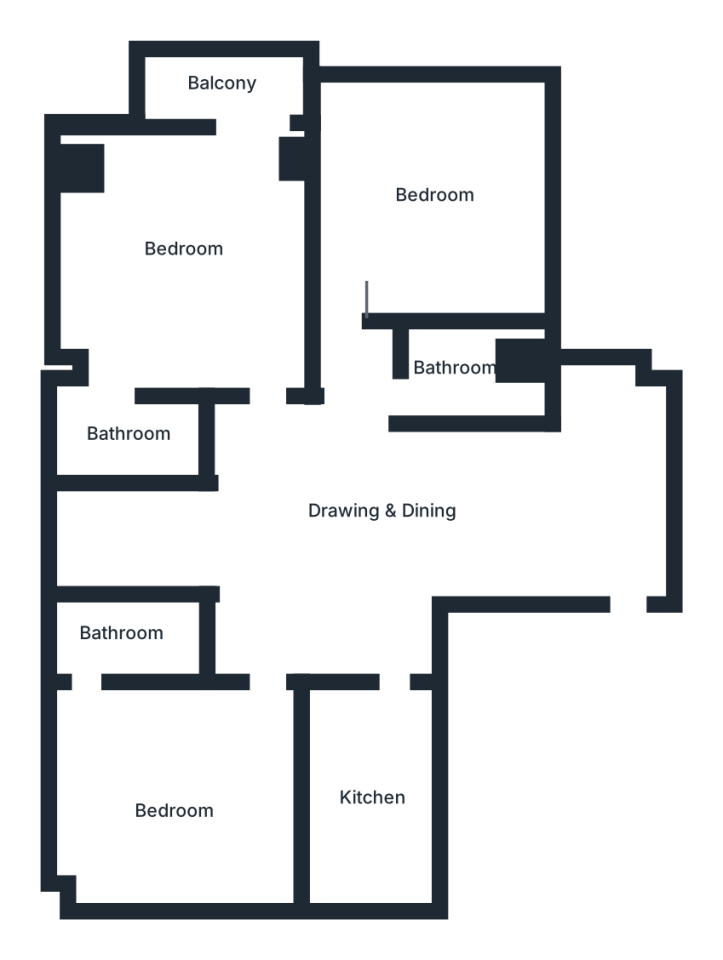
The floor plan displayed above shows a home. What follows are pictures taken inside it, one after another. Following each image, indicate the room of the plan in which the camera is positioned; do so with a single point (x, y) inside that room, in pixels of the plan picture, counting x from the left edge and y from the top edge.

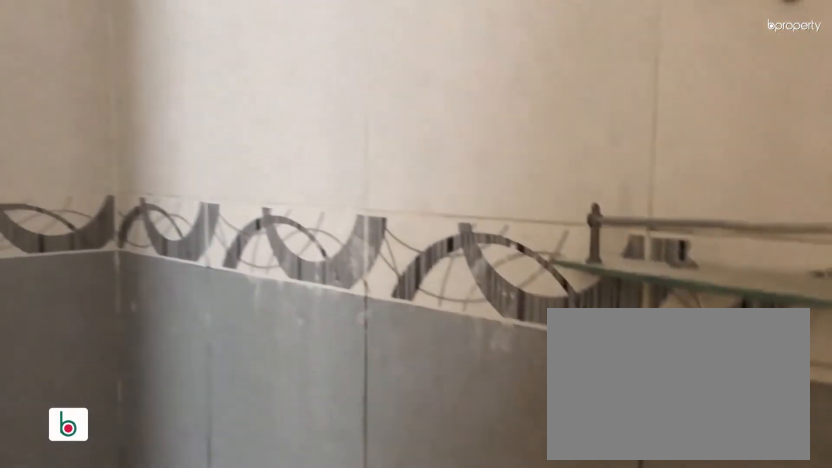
(109, 443)
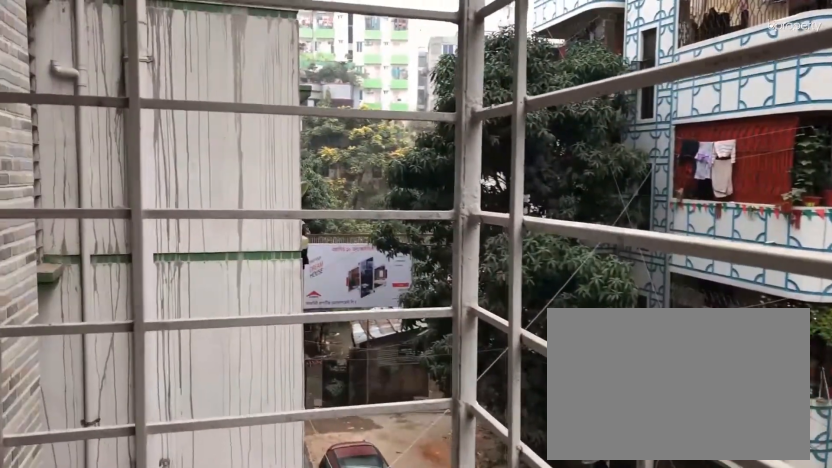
(243, 89)
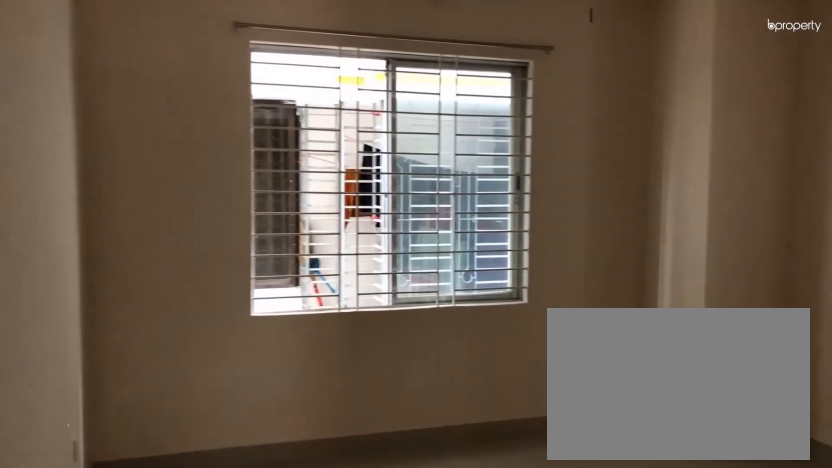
(175, 782)
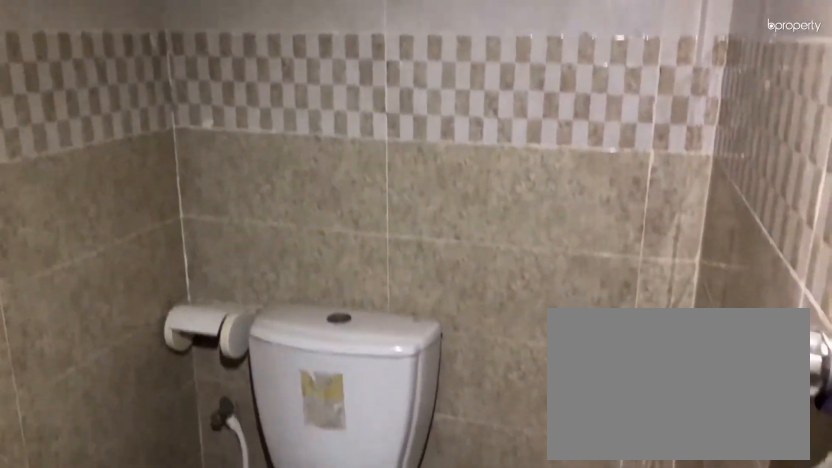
(118, 644)
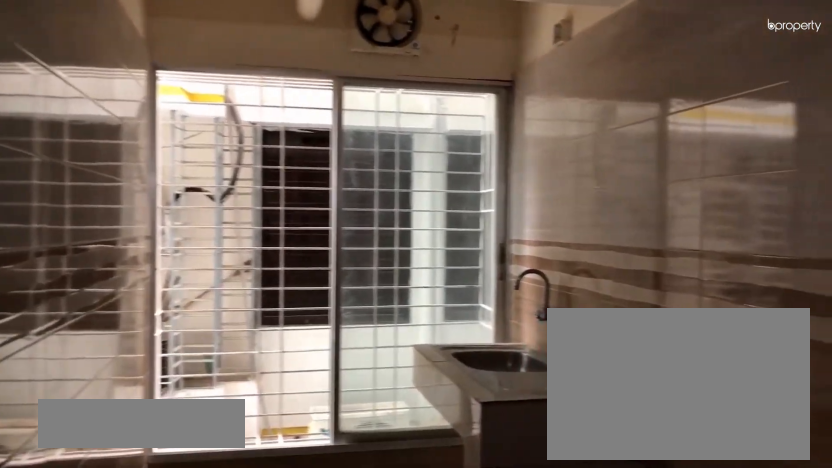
(370, 783)
